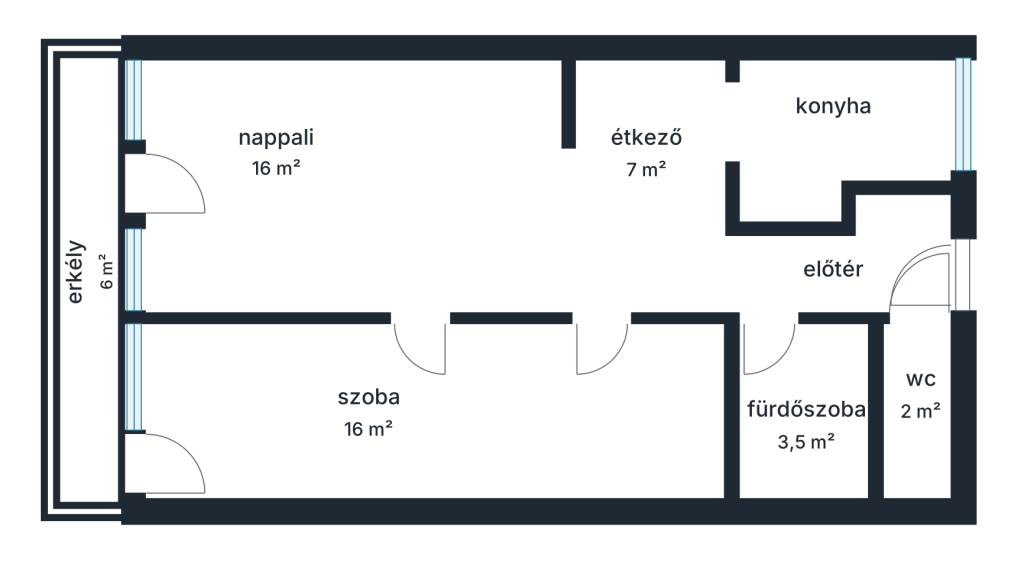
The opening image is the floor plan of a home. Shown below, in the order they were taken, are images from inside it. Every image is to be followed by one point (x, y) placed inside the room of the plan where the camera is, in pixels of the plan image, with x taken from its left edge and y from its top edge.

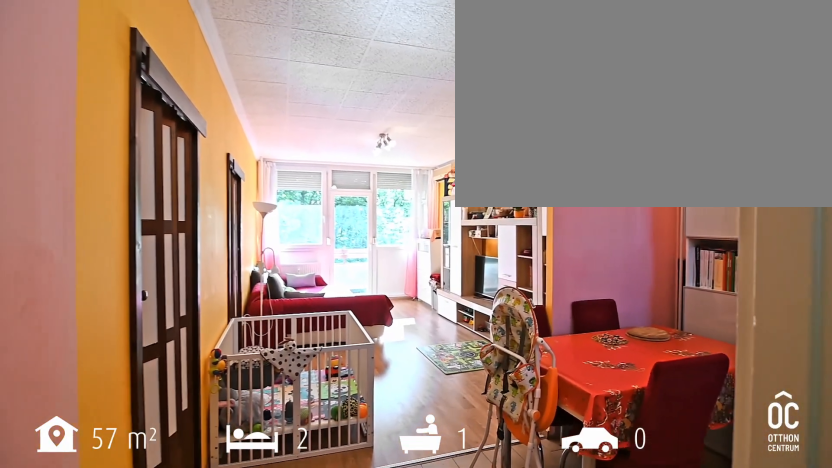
(647, 159)
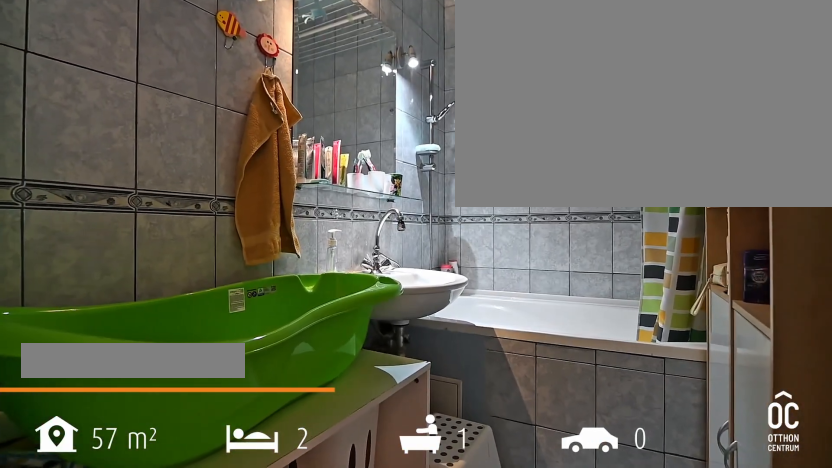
(802, 415)
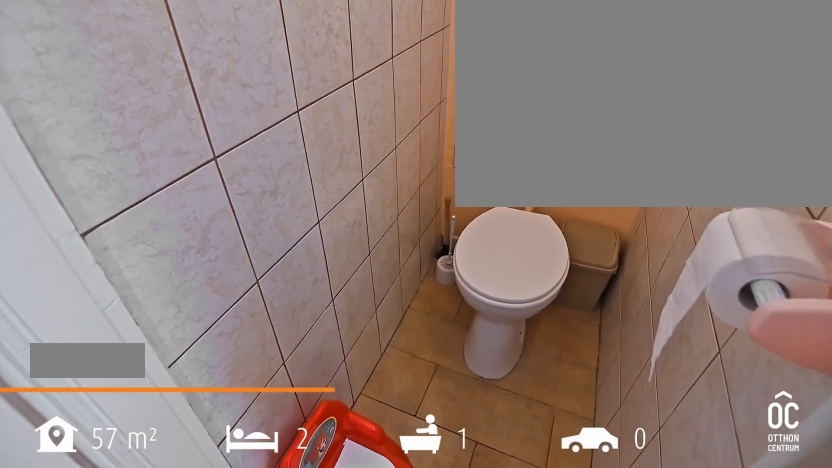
(916, 410)
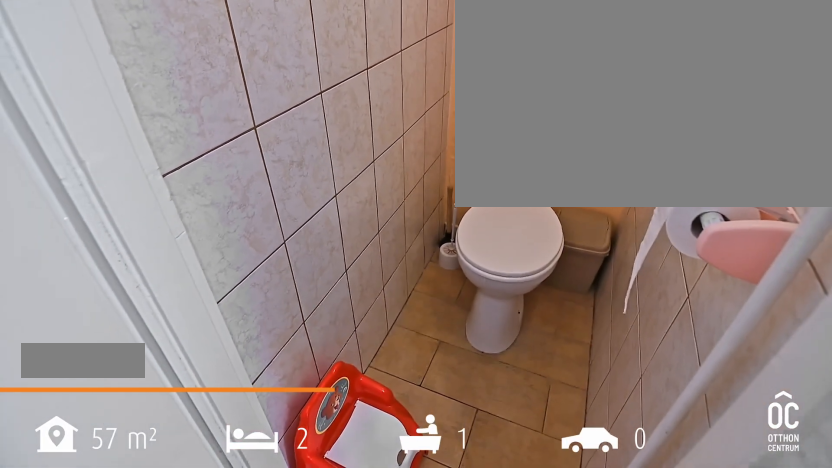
(916, 410)
